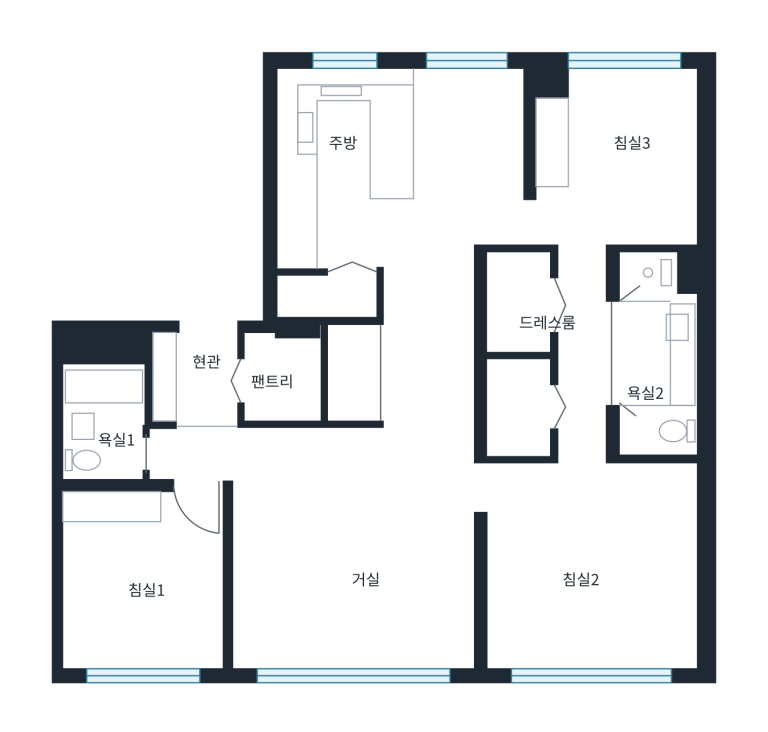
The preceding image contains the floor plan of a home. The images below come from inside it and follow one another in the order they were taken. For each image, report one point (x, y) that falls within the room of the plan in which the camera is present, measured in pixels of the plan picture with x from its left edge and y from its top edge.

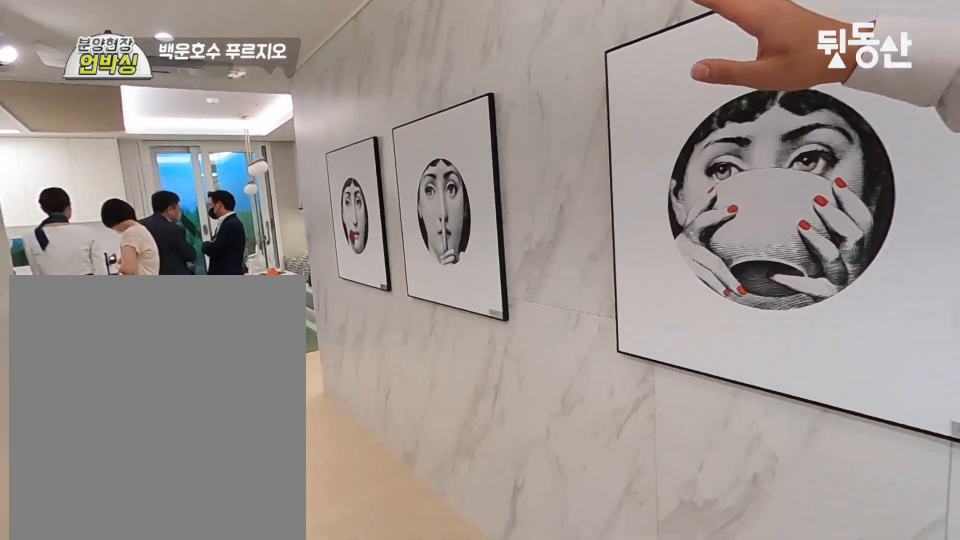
(428, 387)
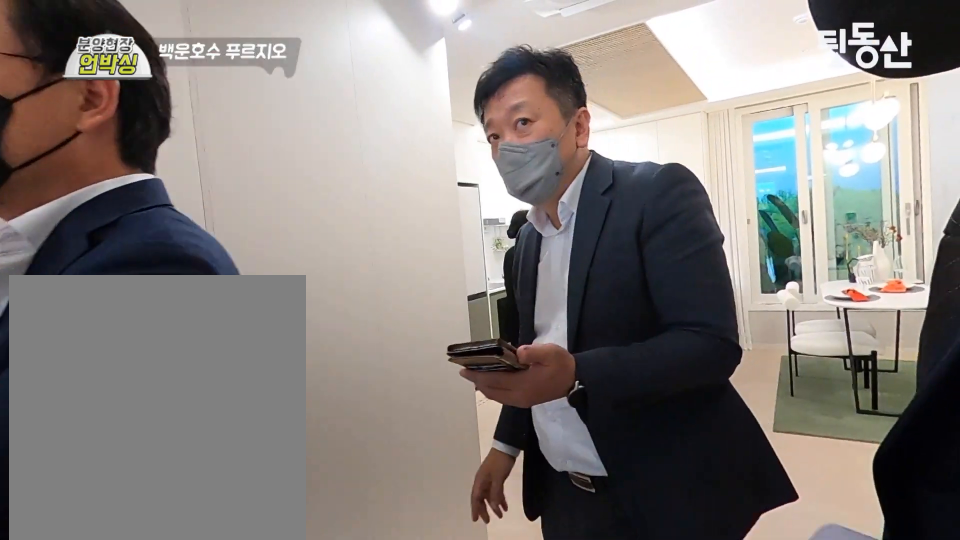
(428, 387)
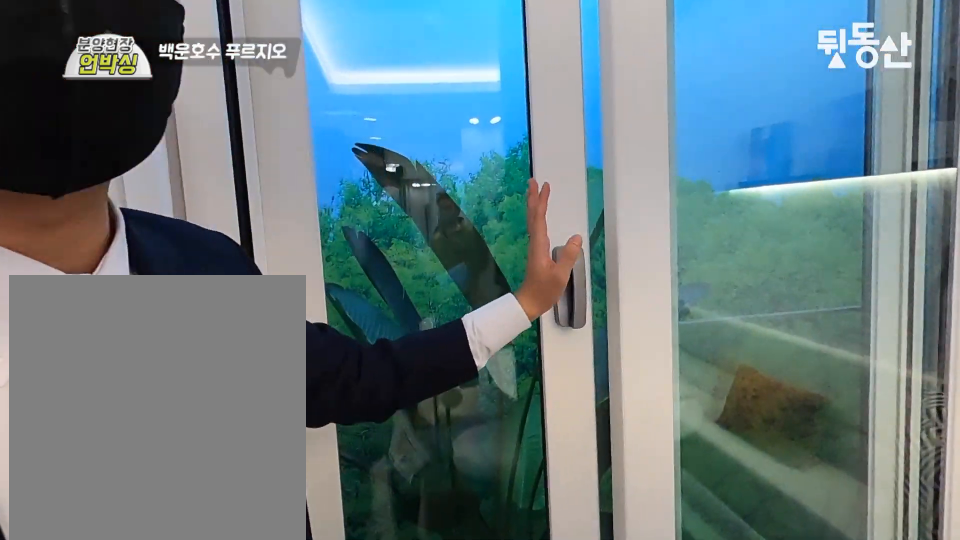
(465, 185)
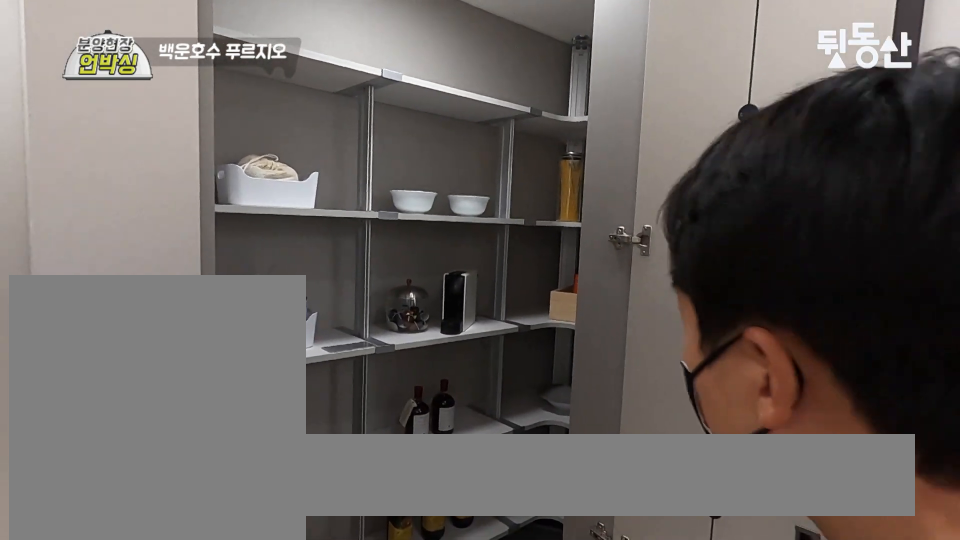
(354, 279)
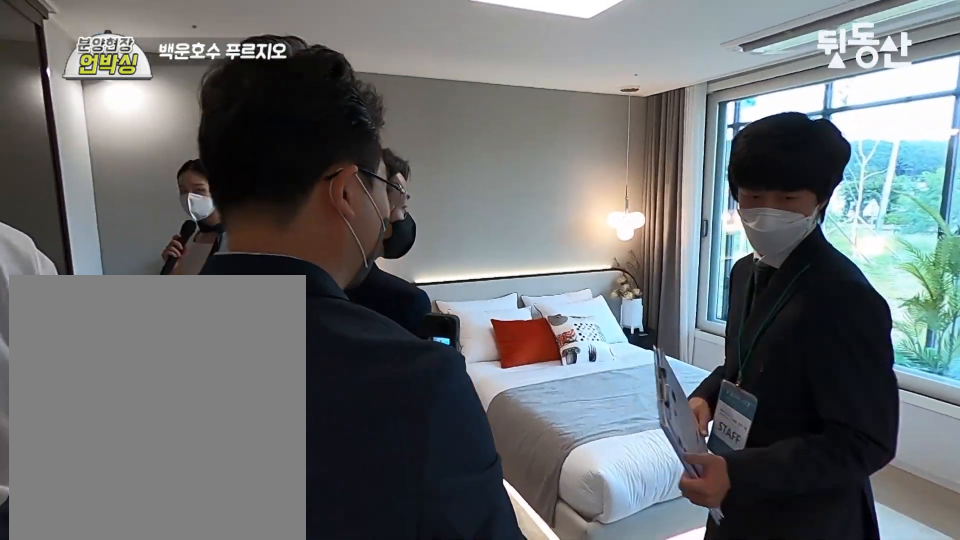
(590, 595)
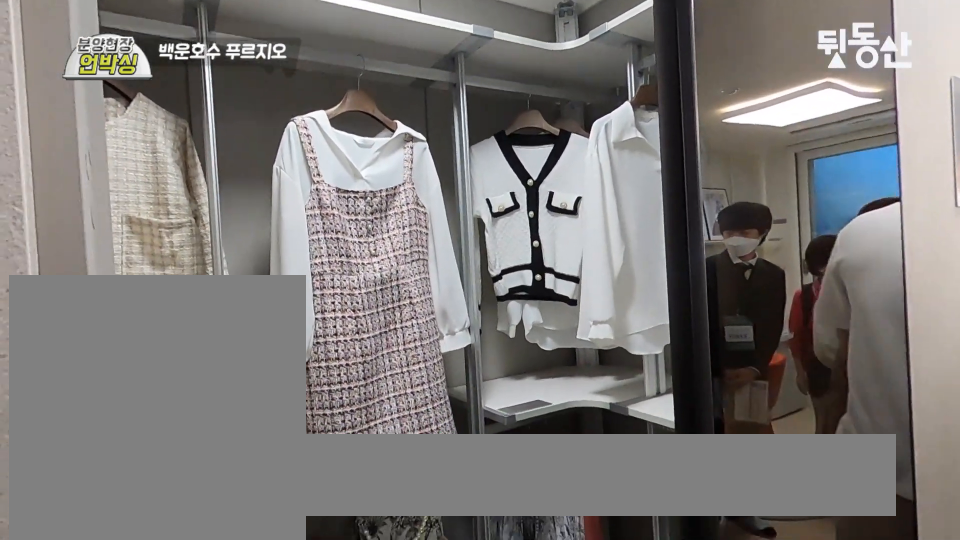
(576, 370)
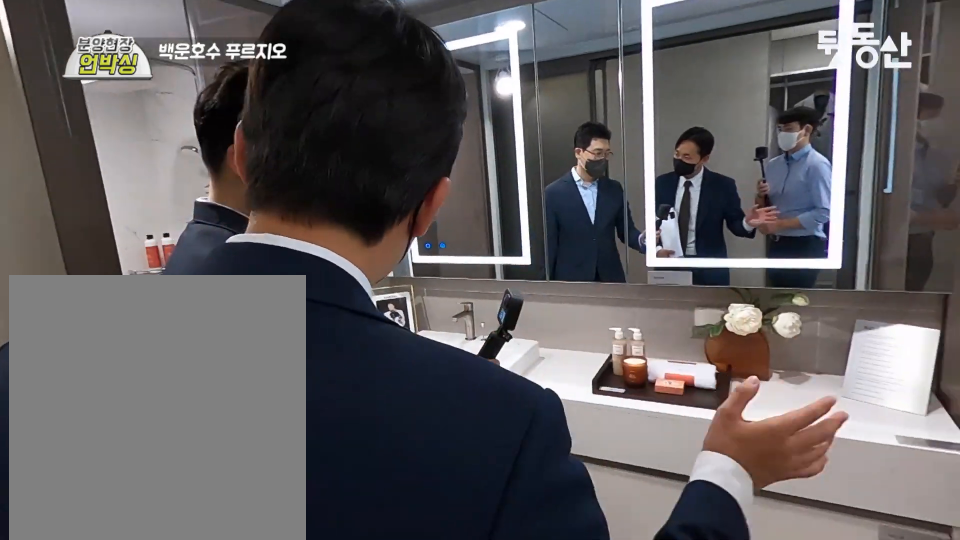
(575, 369)
